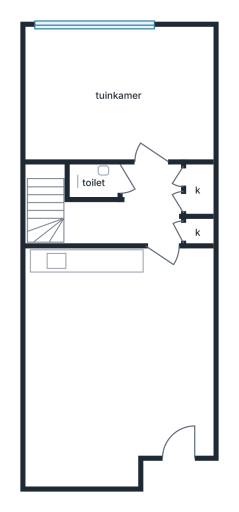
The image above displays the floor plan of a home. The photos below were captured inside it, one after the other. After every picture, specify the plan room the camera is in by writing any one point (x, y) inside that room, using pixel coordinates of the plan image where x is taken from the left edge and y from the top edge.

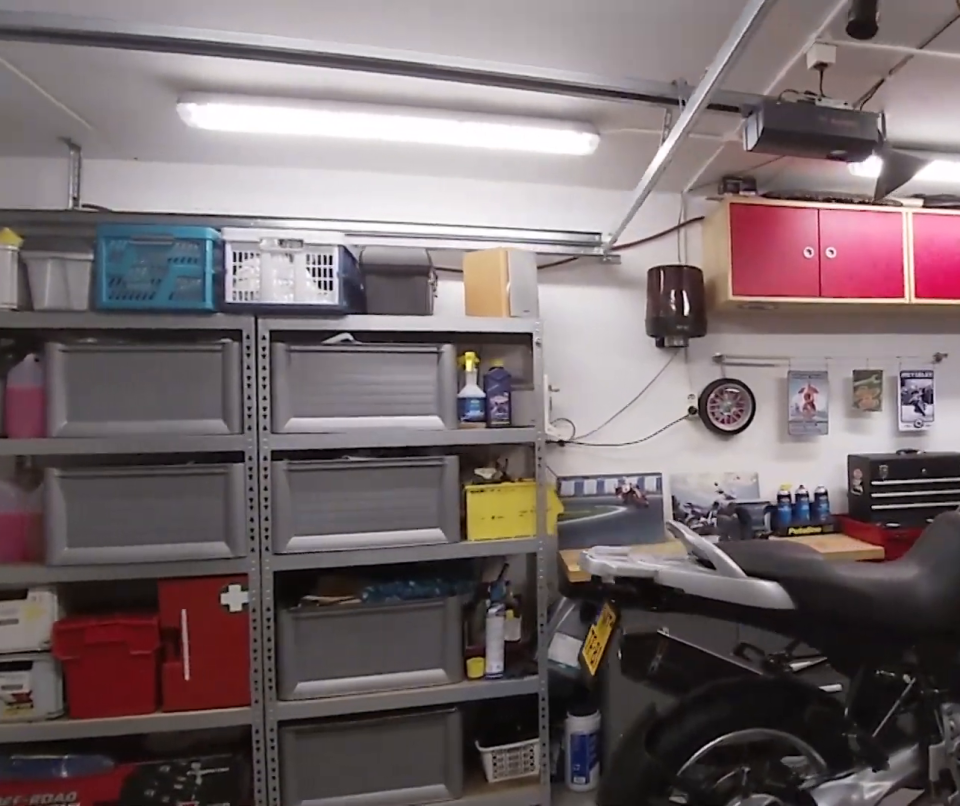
(46, 350)
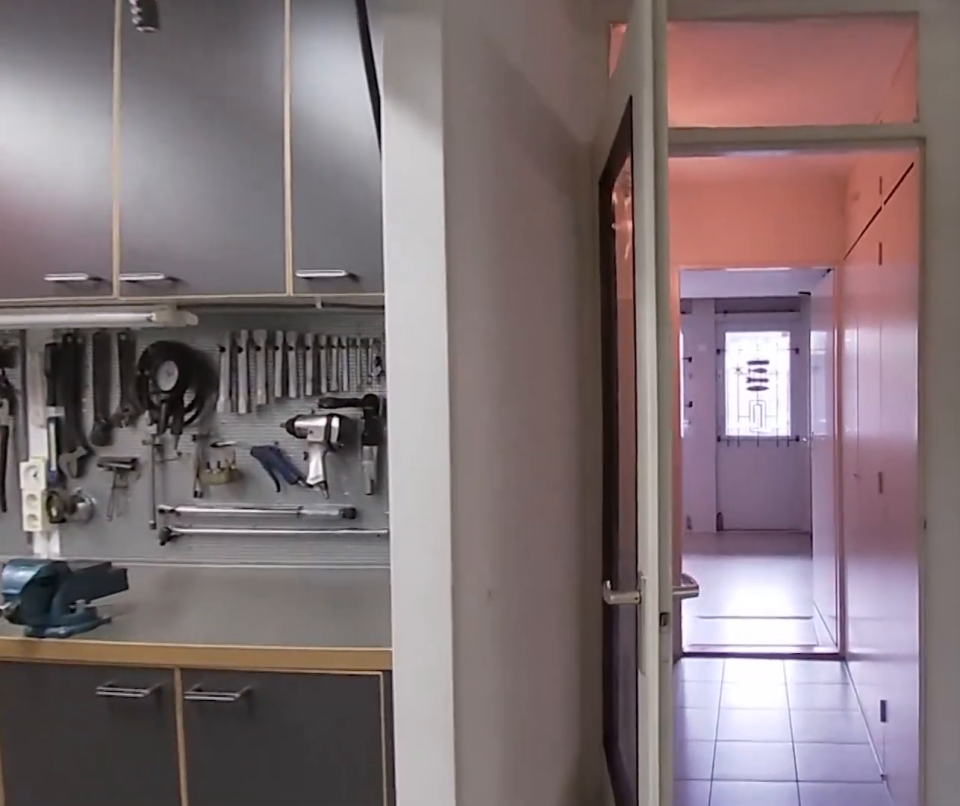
(46, 350)
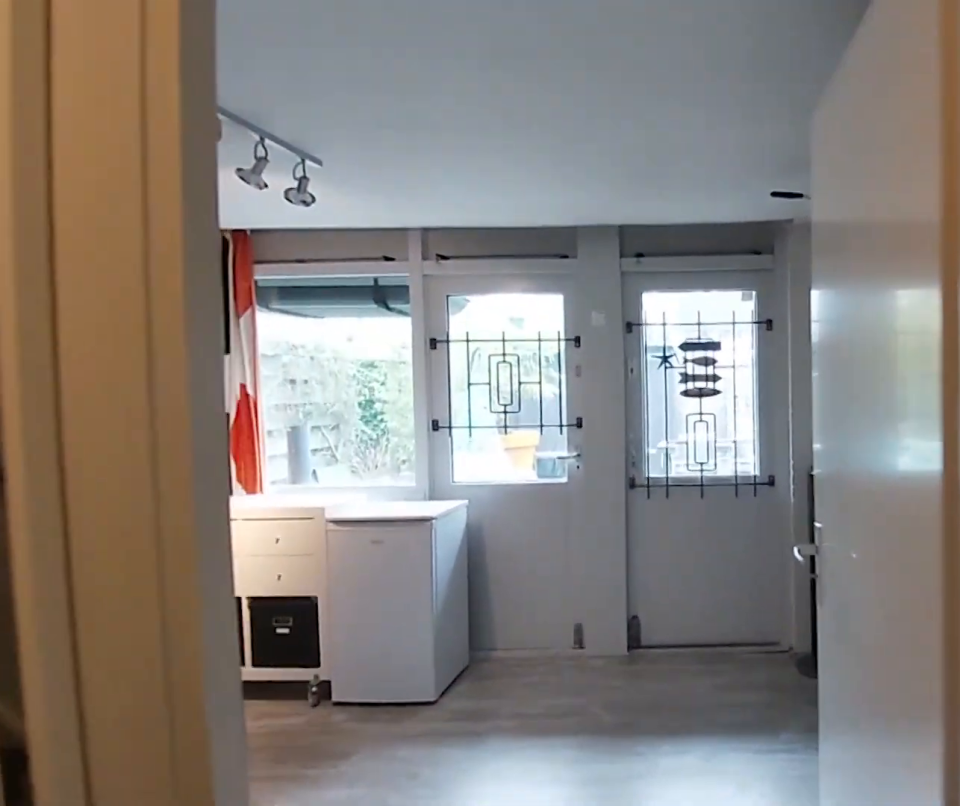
(136, 209)
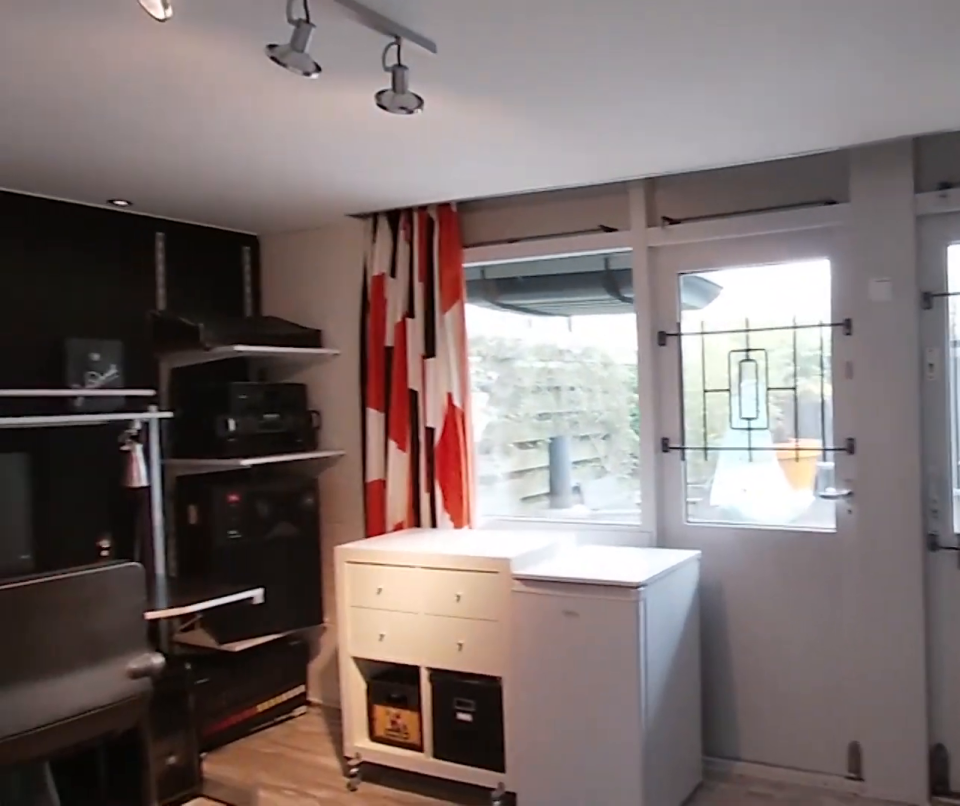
(120, 94)
